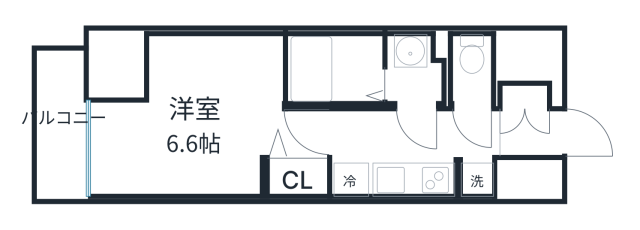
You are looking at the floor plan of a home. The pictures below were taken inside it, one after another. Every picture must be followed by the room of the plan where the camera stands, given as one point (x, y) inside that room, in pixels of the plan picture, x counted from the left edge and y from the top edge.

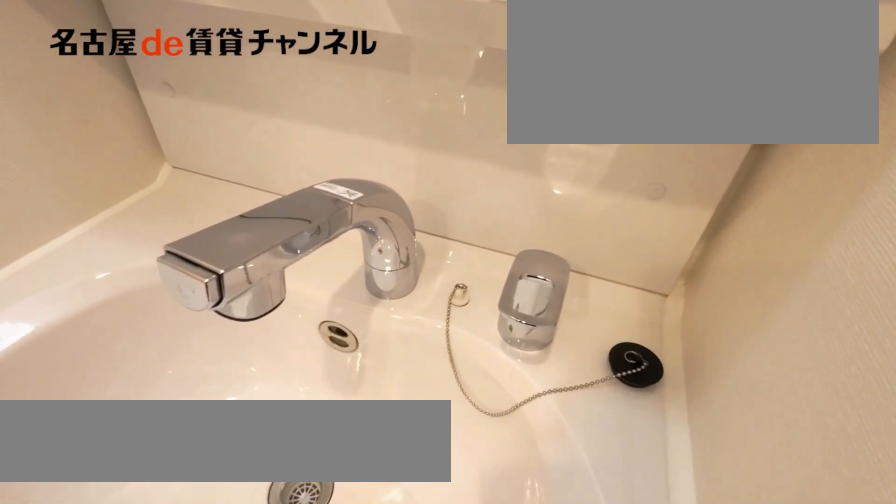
(416, 70)
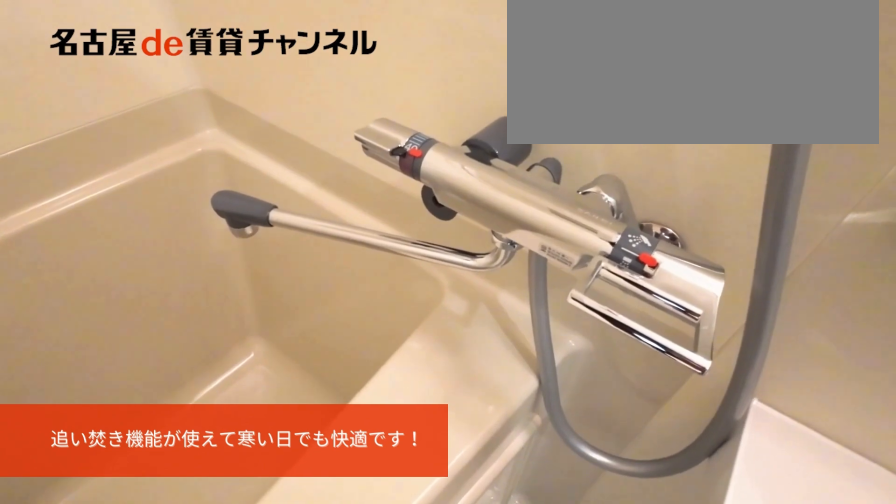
(335, 69)
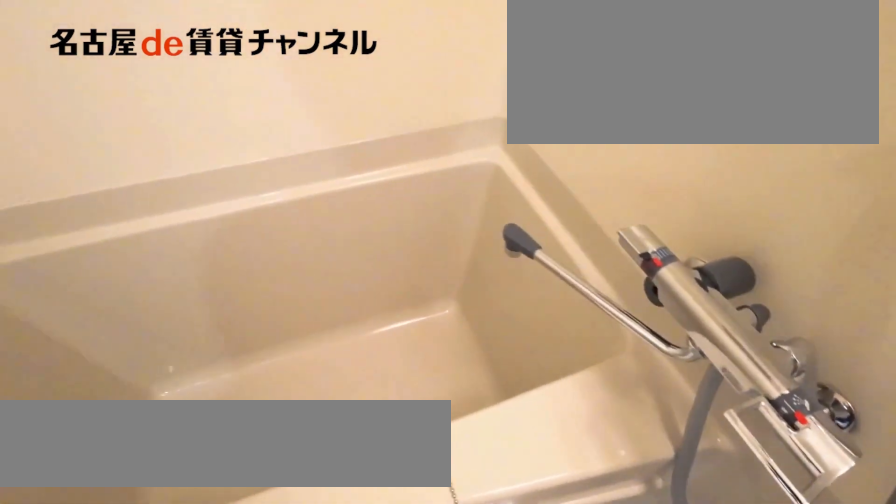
(335, 69)
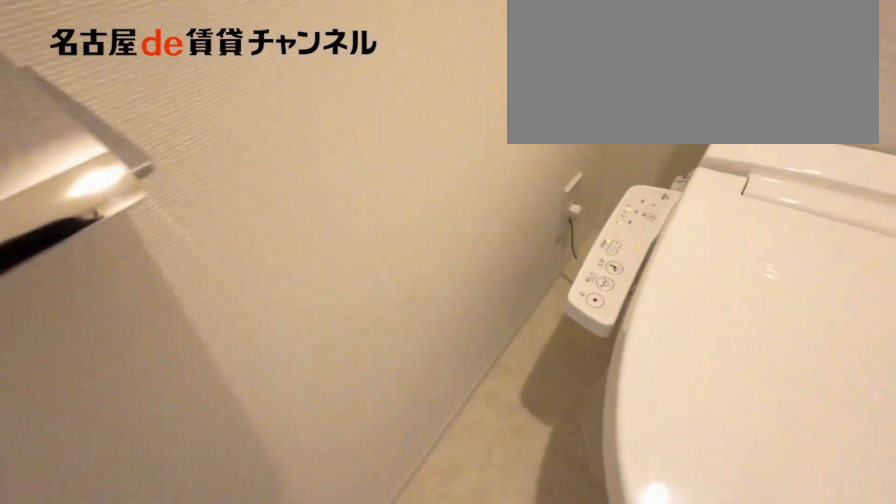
(469, 69)
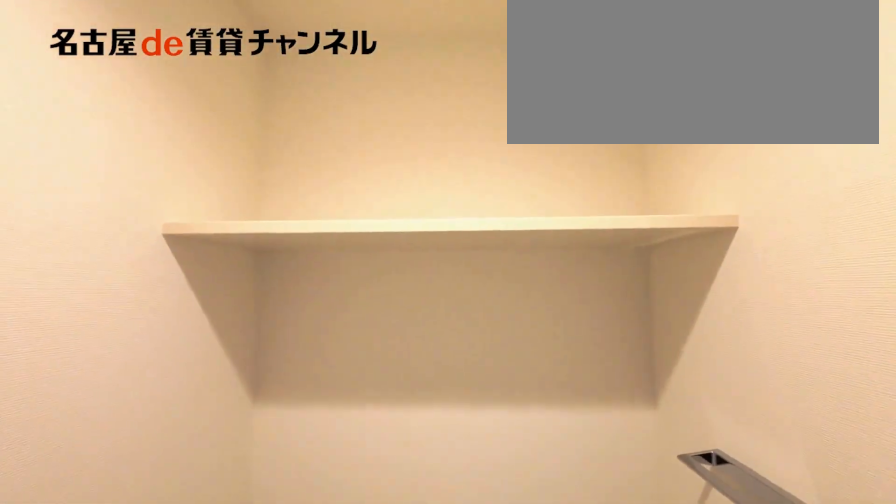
(469, 69)
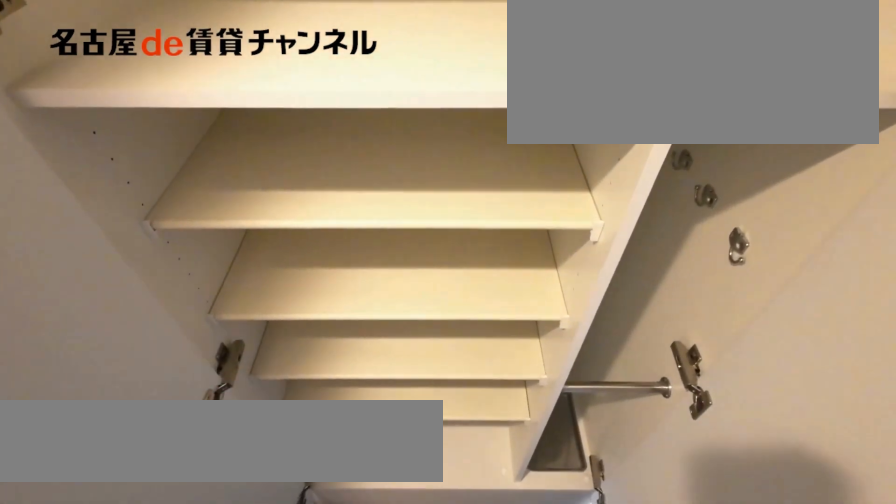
(529, 95)
